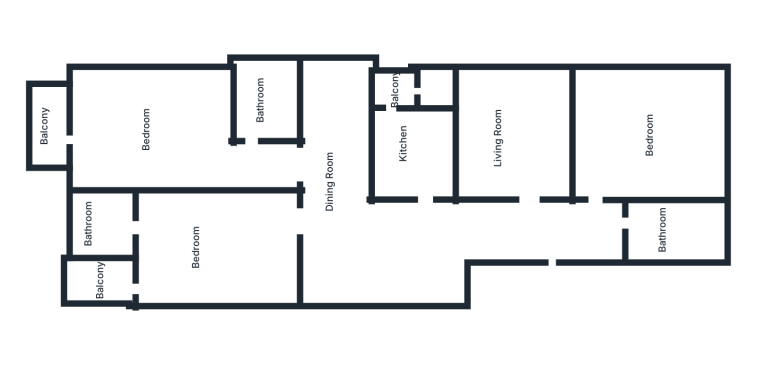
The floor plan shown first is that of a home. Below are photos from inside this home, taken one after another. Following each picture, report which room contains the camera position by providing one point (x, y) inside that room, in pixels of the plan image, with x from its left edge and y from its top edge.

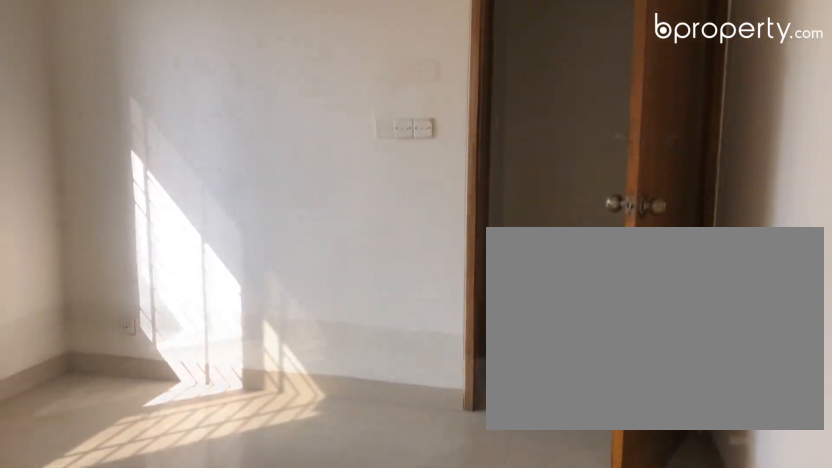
(638, 125)
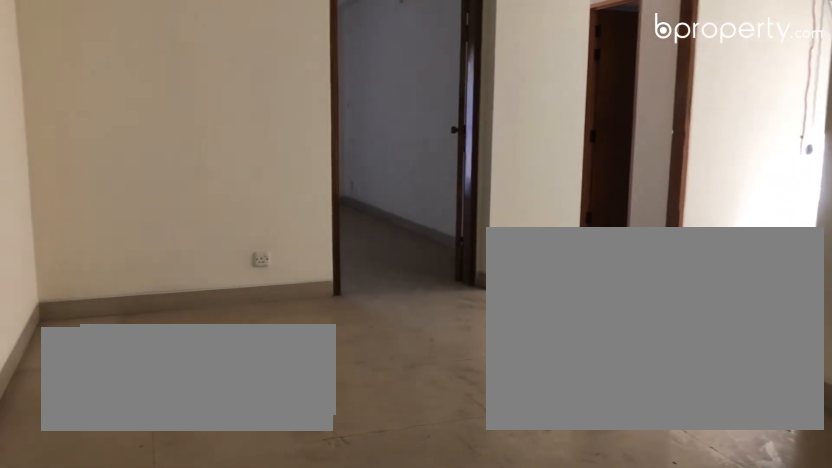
(354, 257)
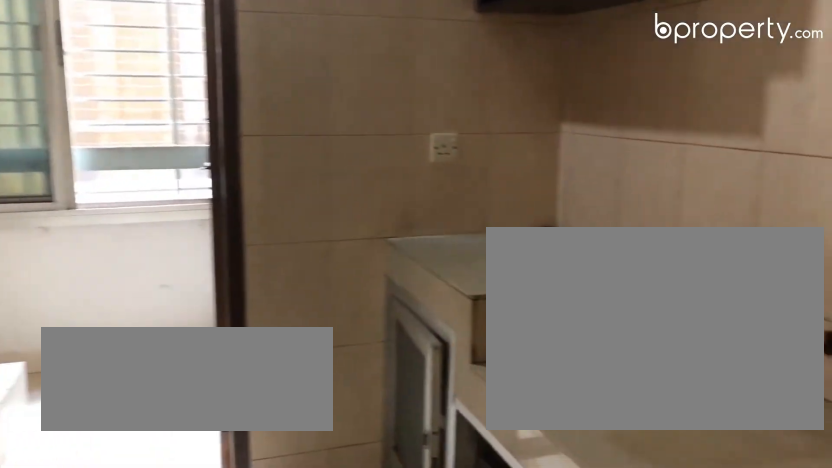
(419, 145)
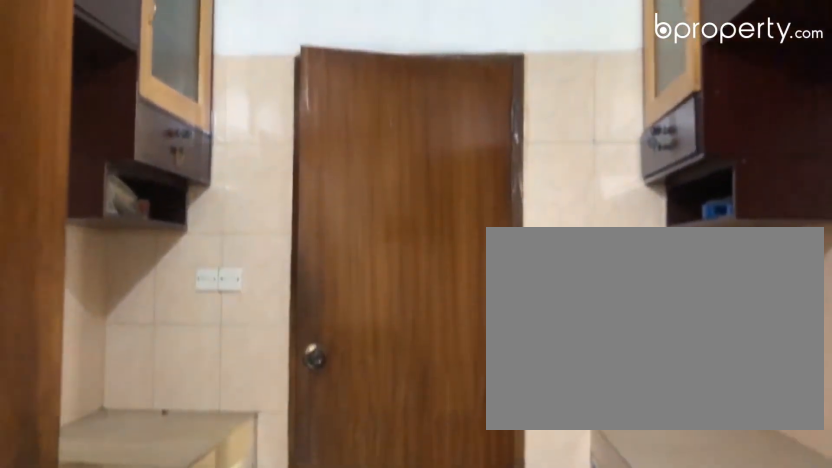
(426, 142)
